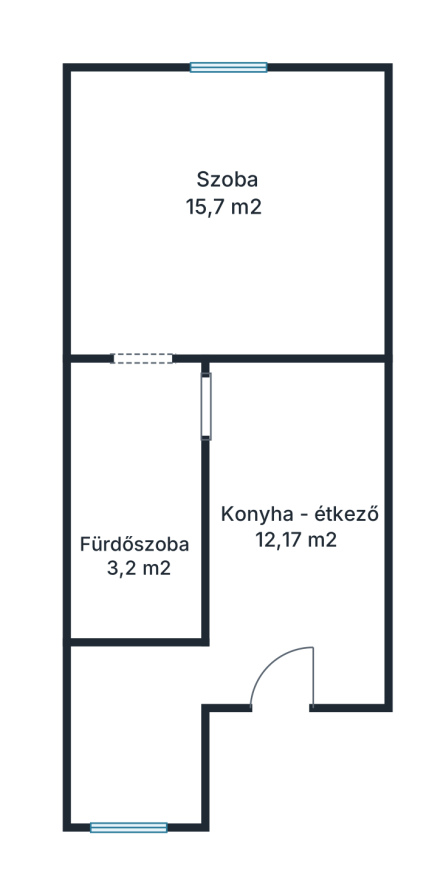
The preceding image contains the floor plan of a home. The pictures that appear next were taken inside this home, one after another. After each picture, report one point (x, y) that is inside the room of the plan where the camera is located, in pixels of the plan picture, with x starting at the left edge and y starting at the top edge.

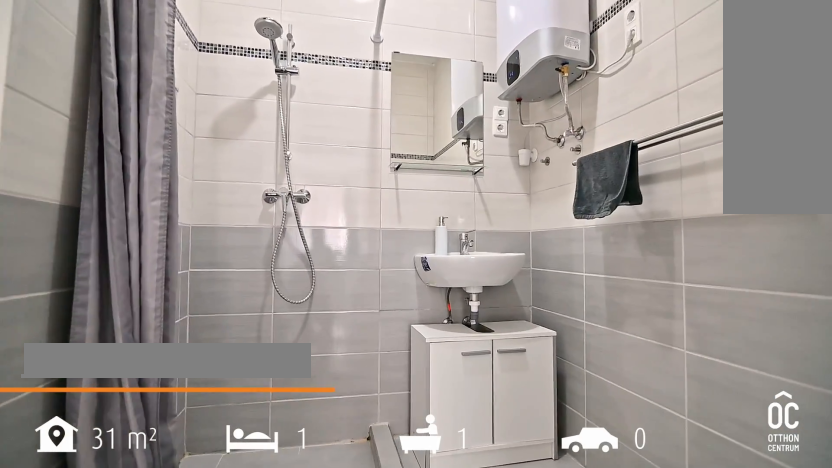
(132, 495)
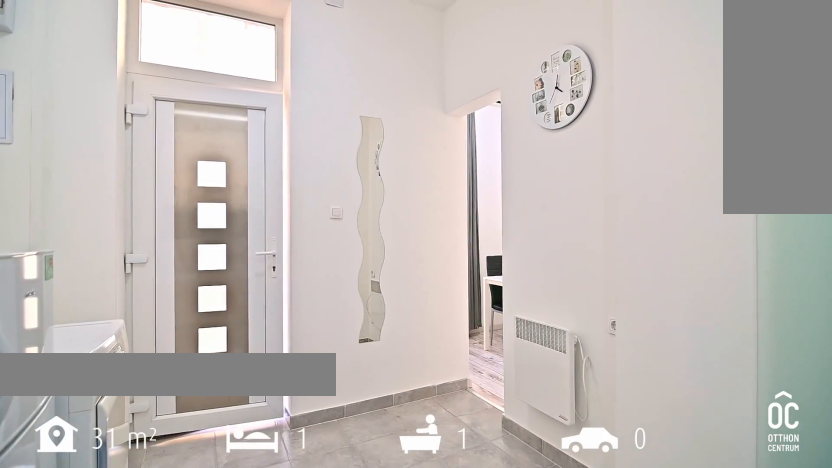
(295, 542)
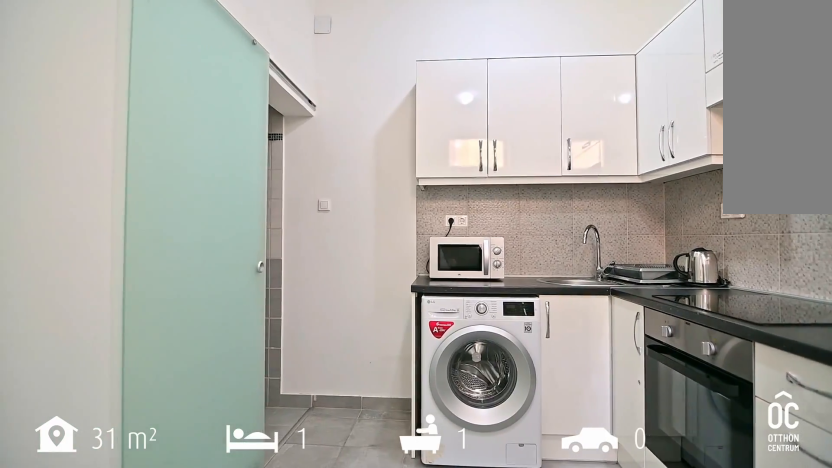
(294, 542)
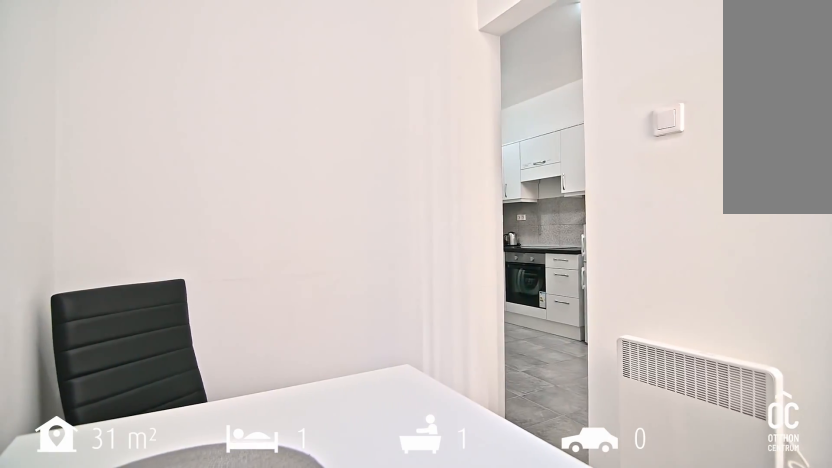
(134, 731)
